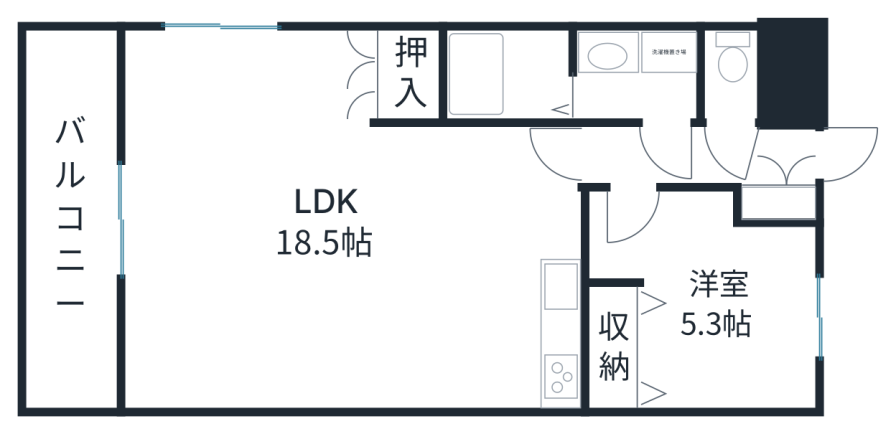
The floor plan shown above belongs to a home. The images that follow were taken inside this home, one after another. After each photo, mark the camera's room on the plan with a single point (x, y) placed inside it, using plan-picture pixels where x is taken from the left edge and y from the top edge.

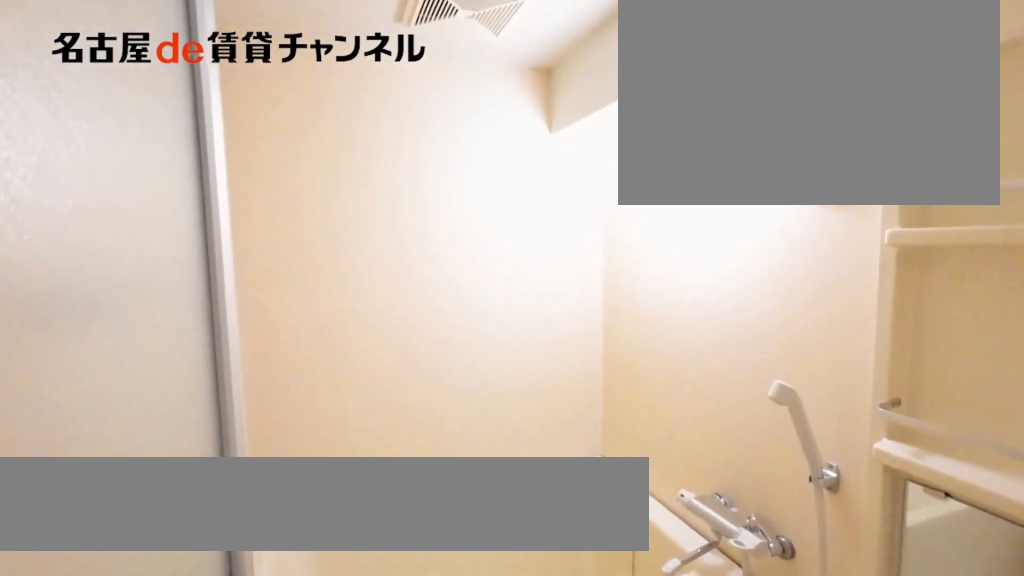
(509, 76)
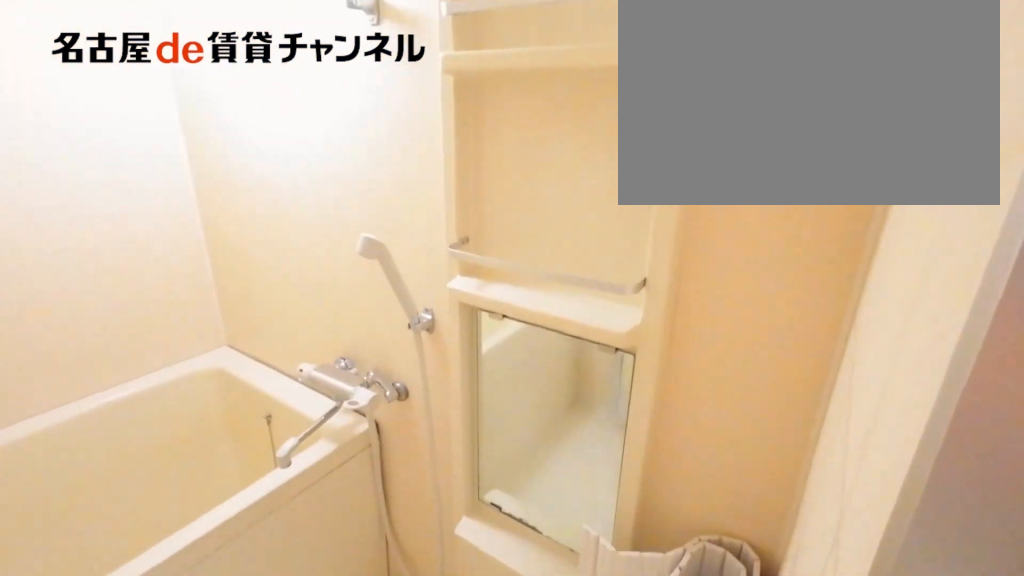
(509, 76)
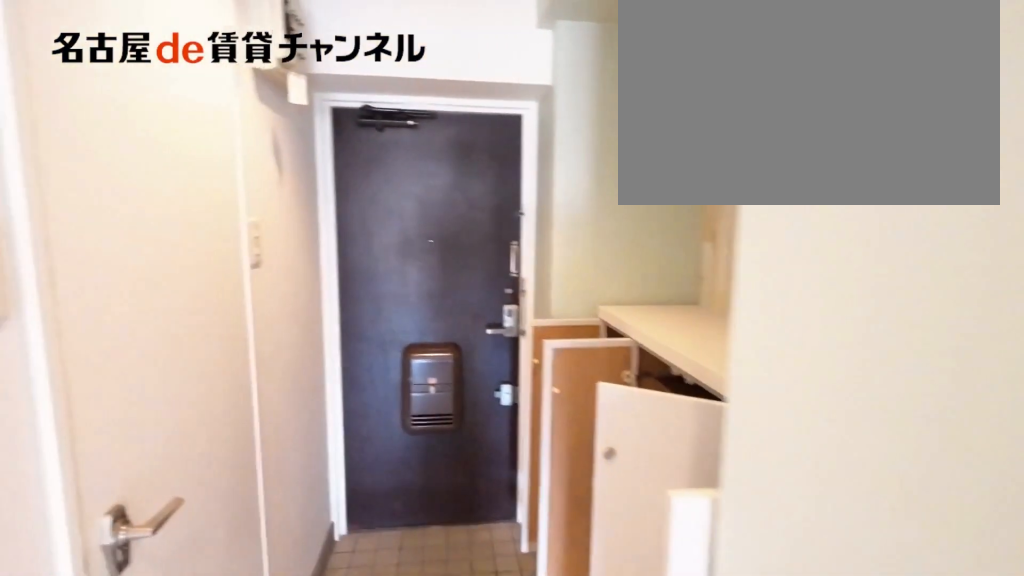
(672, 154)
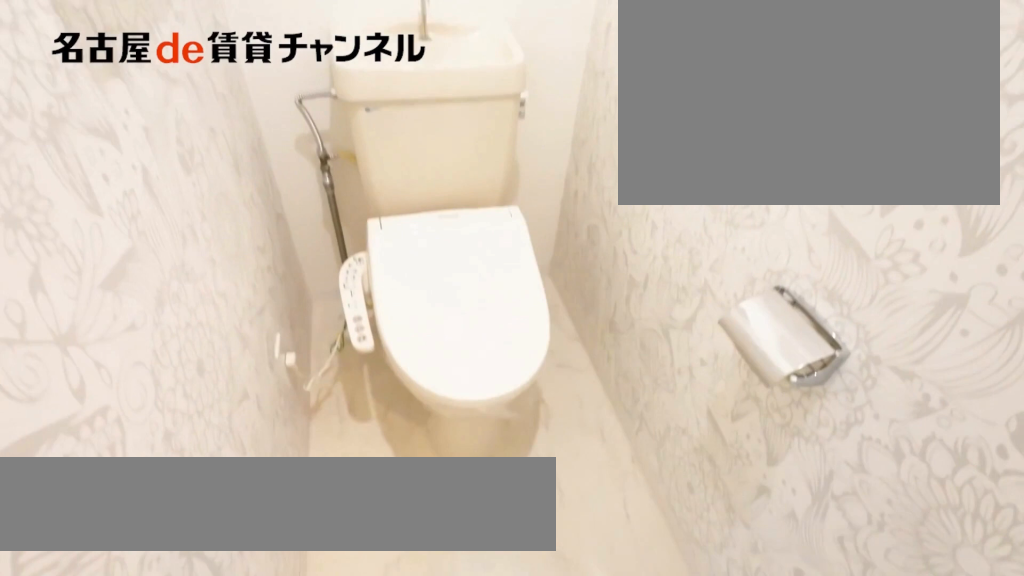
(735, 73)
